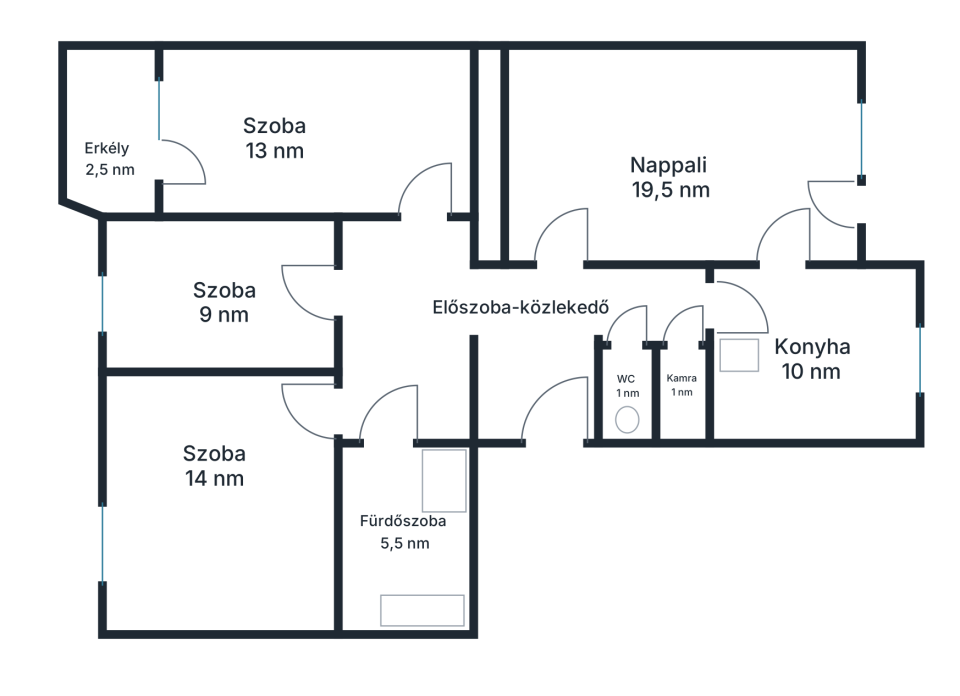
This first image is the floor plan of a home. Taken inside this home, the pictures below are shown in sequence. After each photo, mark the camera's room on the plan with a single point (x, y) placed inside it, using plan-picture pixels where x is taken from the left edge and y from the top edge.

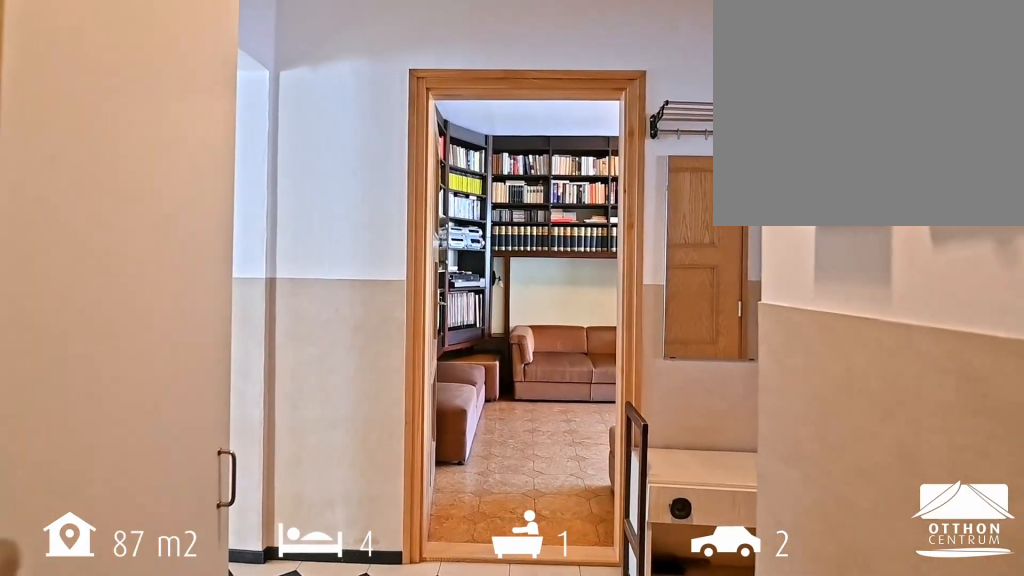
(536, 356)
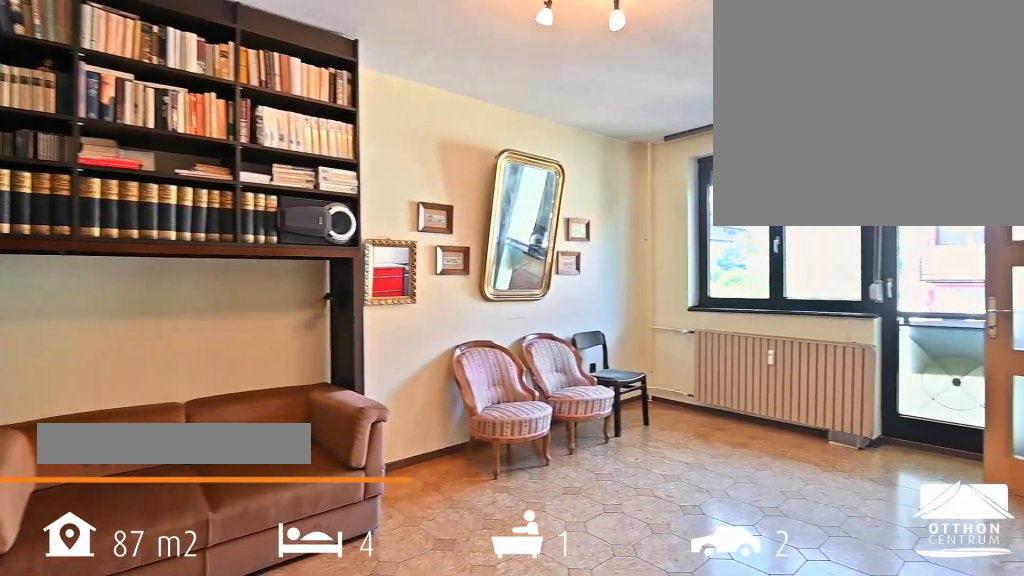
(670, 133)
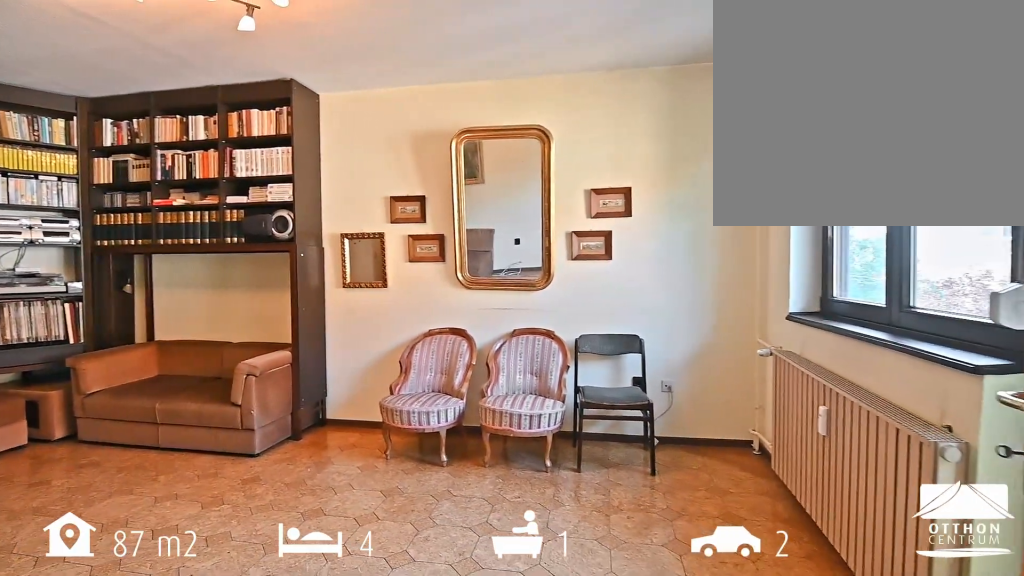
(670, 133)
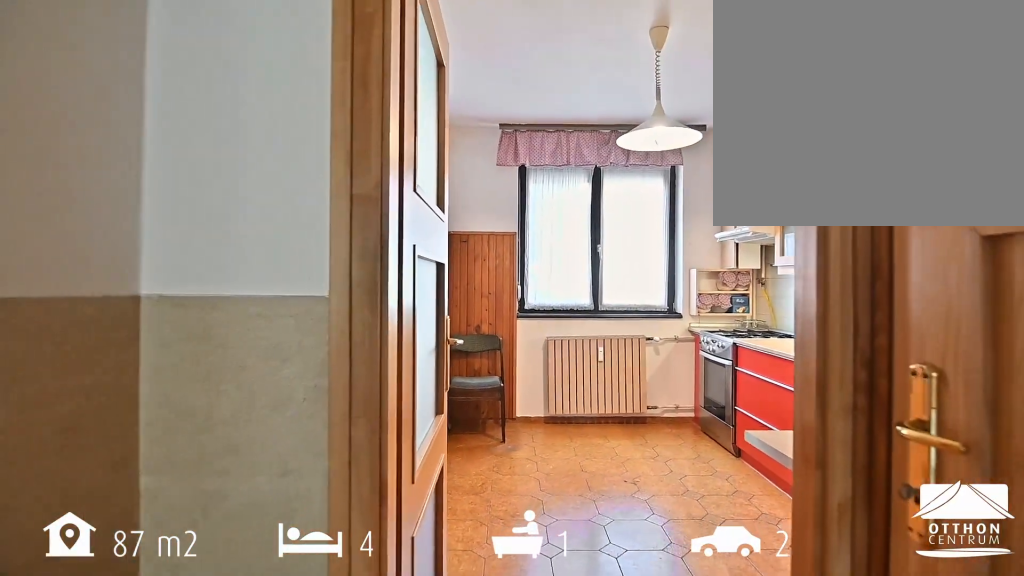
(814, 361)
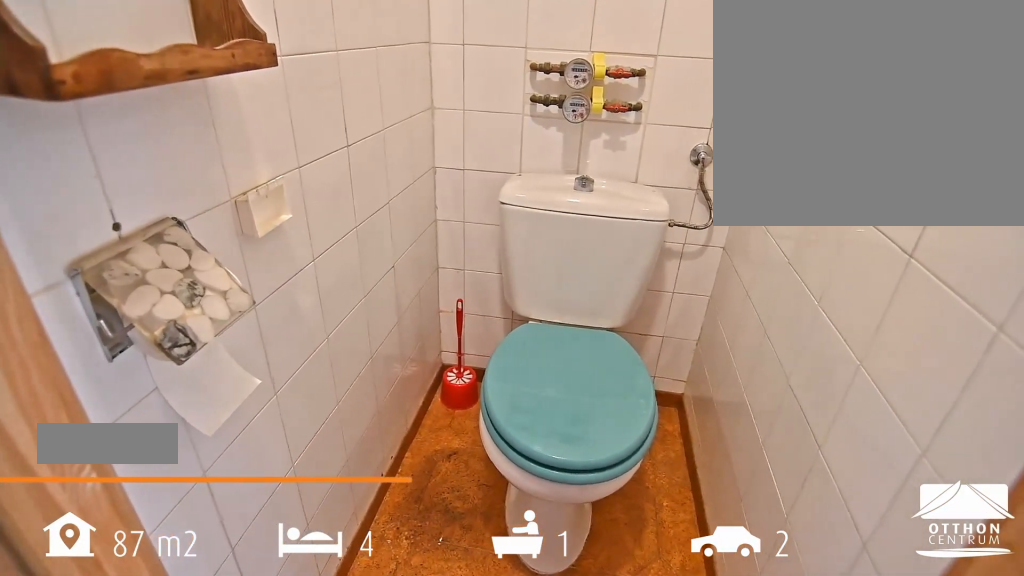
(629, 398)
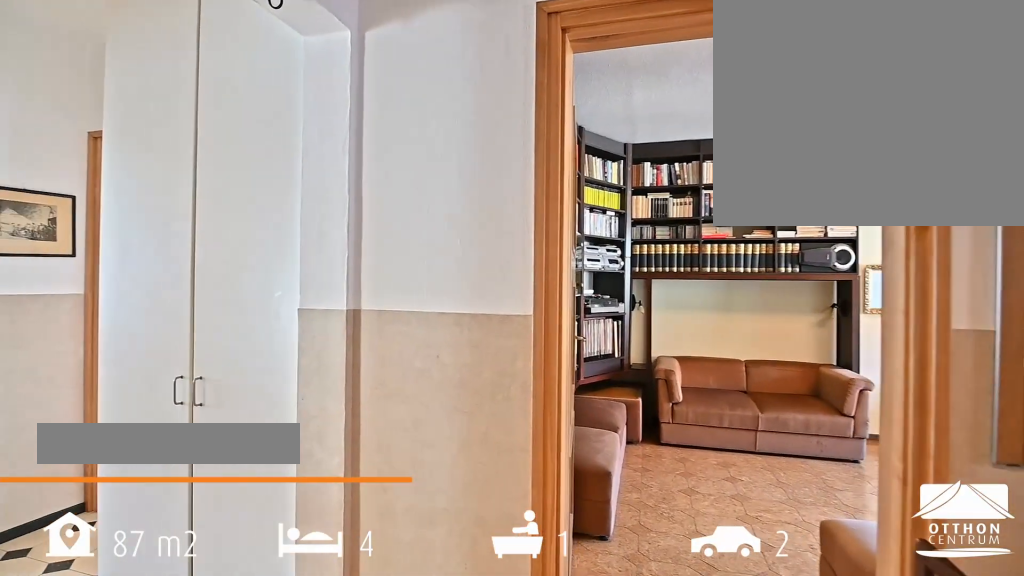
(545, 319)
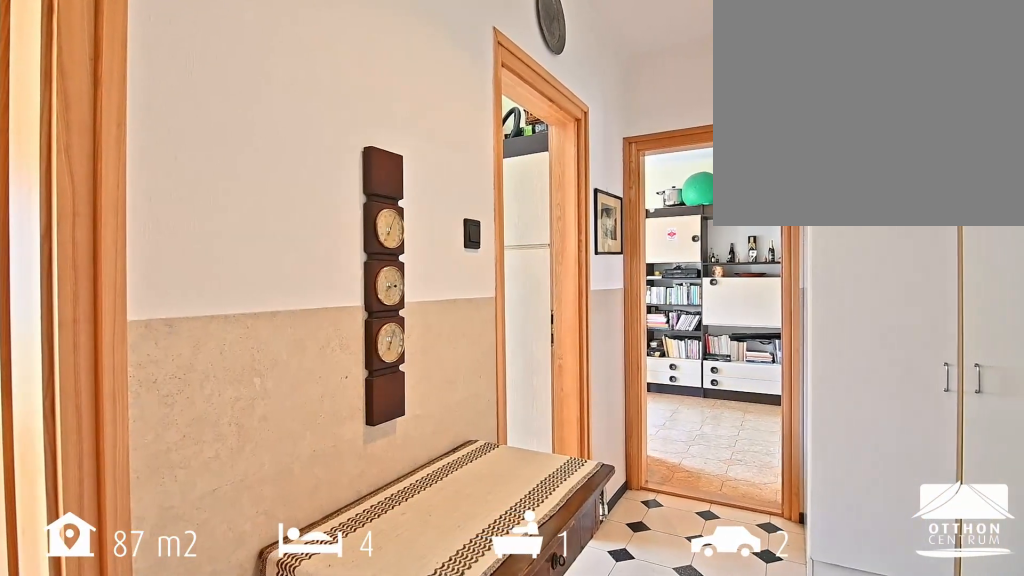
(406, 328)
